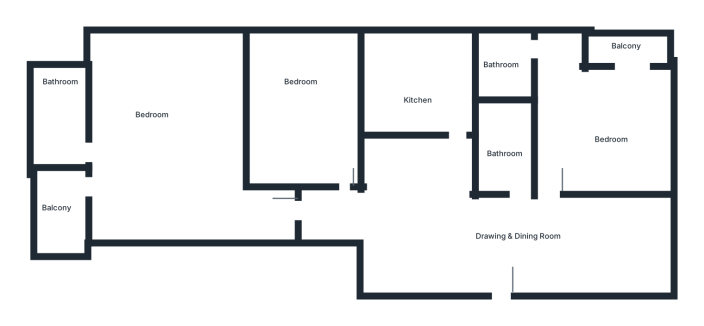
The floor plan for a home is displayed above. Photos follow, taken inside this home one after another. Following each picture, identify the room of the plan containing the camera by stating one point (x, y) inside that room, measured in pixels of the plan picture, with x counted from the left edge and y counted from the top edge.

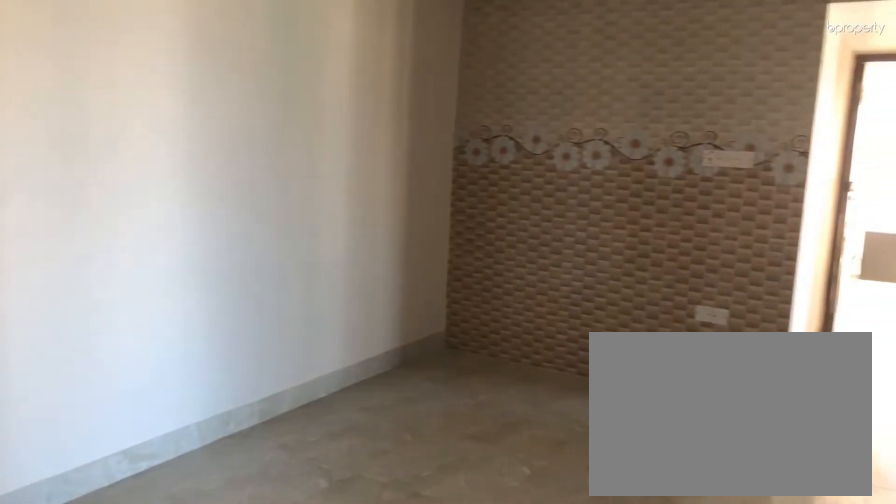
(499, 240)
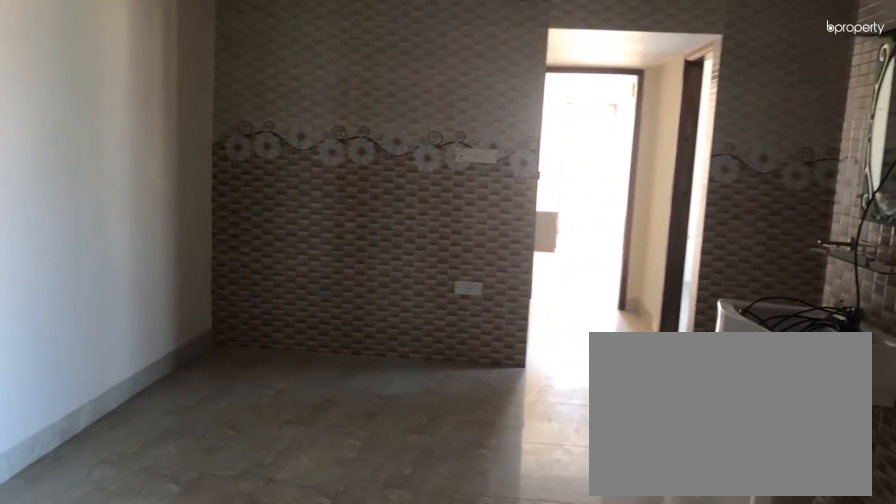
(499, 240)
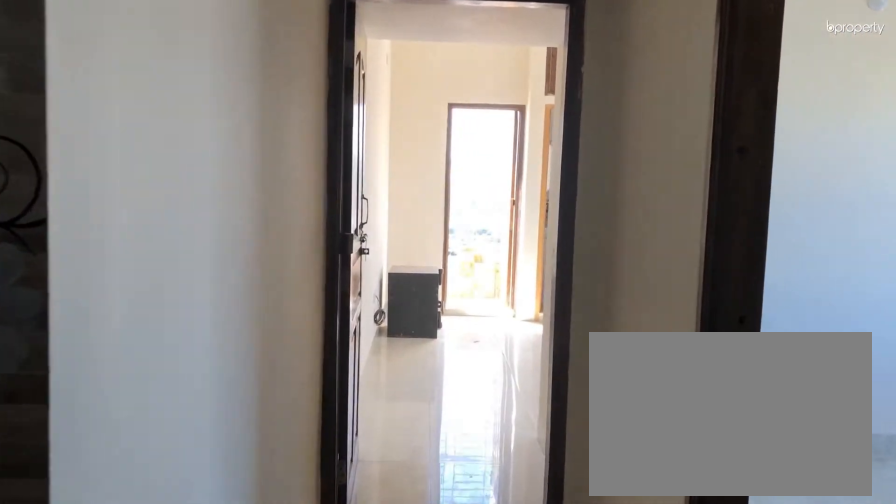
(336, 216)
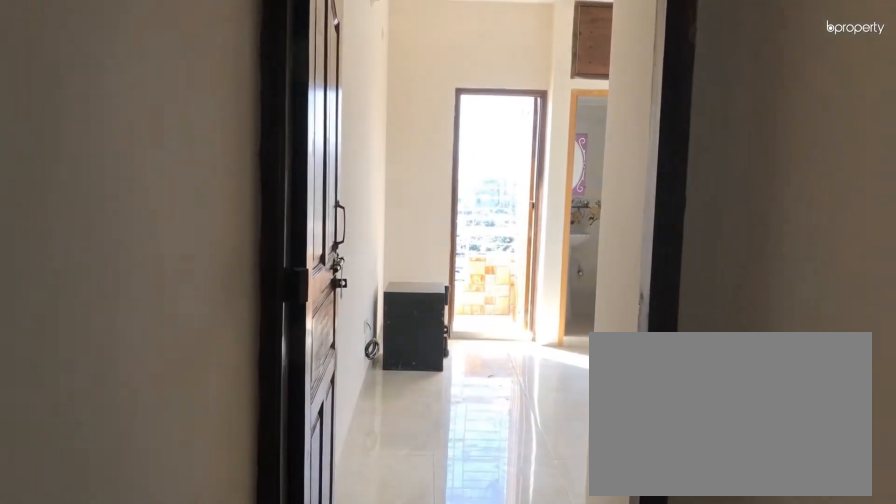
(336, 216)
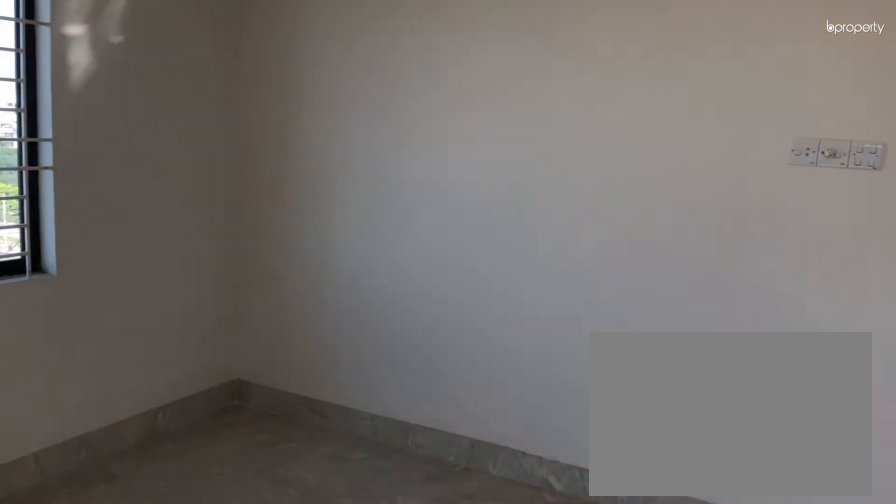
(164, 146)
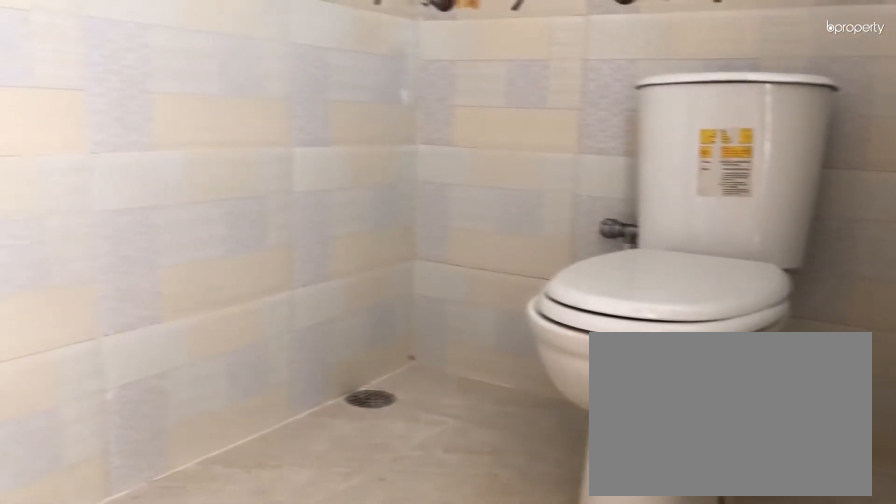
(57, 117)
